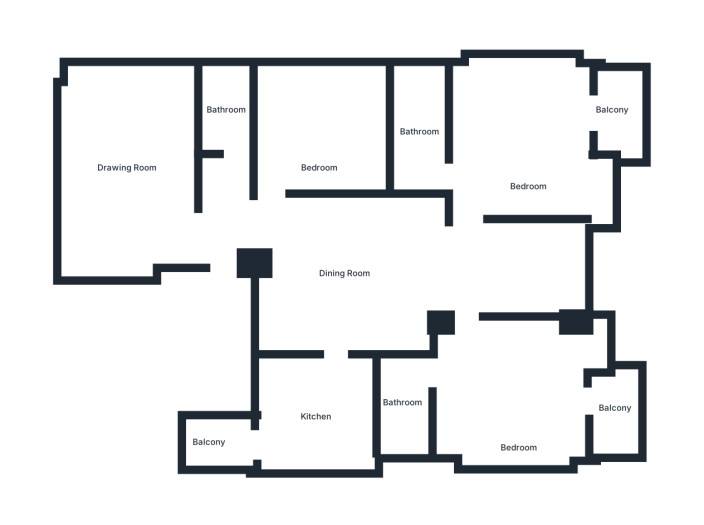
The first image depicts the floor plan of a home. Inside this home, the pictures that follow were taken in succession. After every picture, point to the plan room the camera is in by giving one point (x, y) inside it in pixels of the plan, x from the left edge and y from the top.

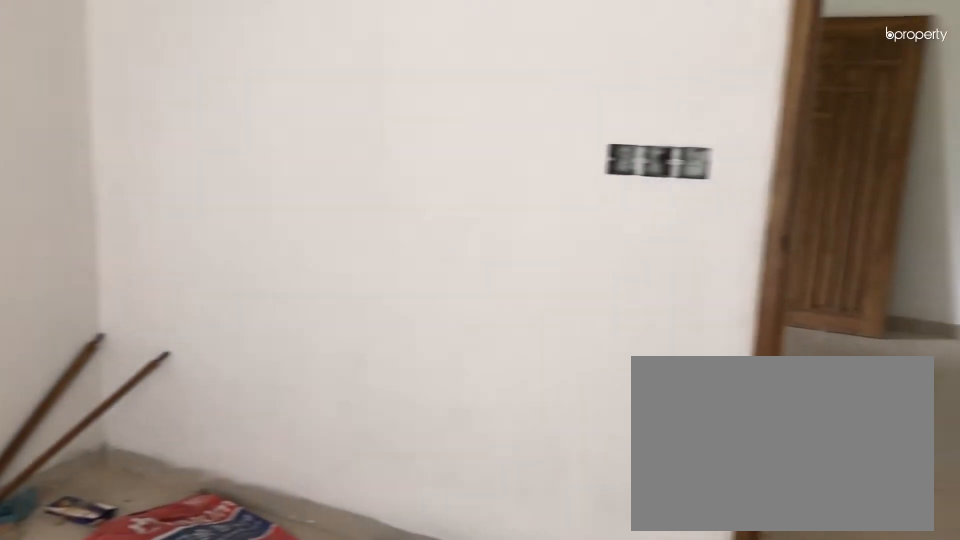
(313, 139)
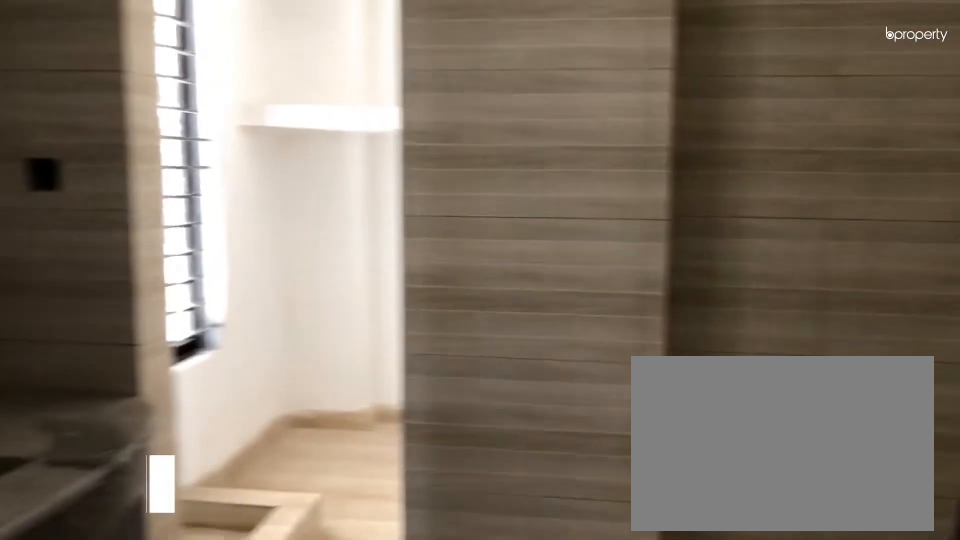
(314, 415)
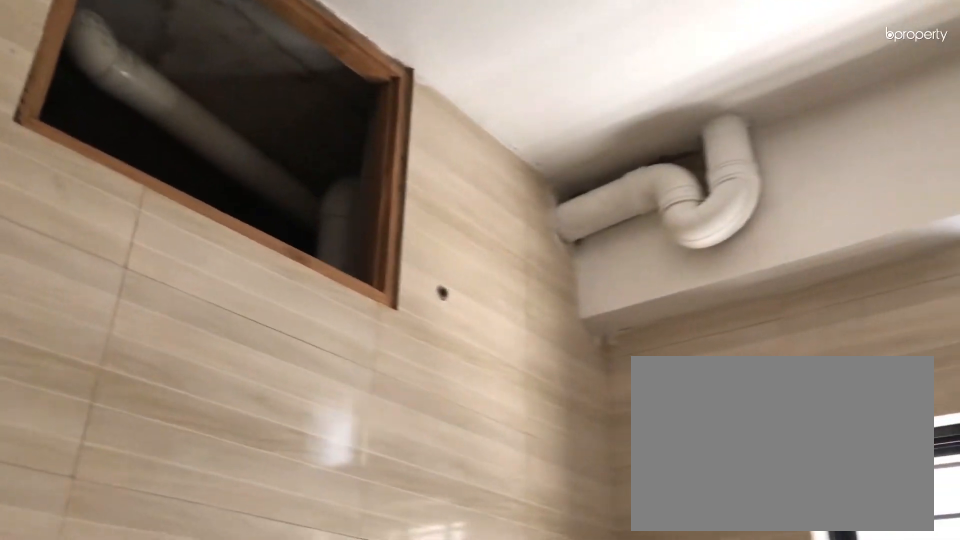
(314, 415)
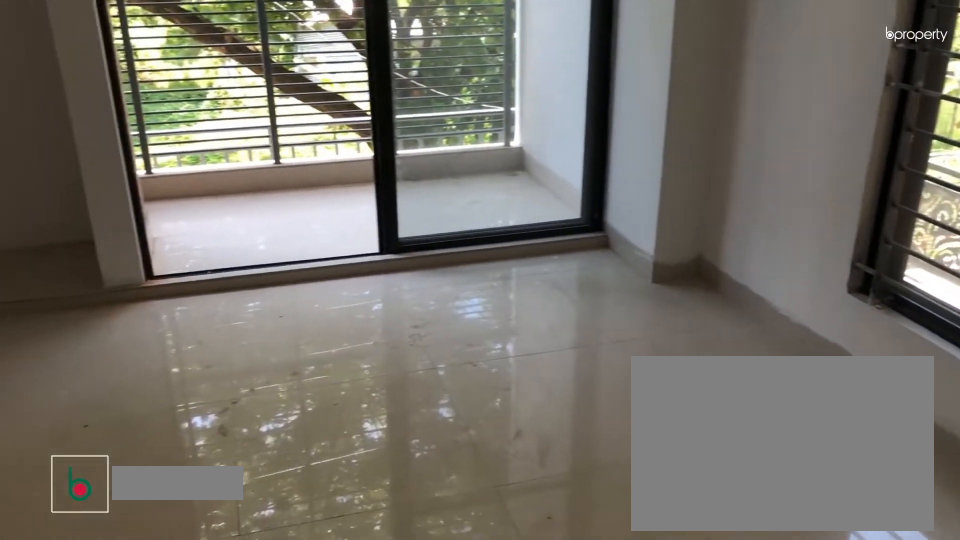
(517, 412)
